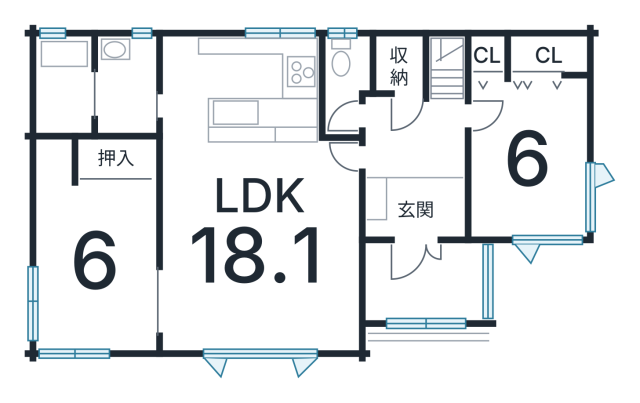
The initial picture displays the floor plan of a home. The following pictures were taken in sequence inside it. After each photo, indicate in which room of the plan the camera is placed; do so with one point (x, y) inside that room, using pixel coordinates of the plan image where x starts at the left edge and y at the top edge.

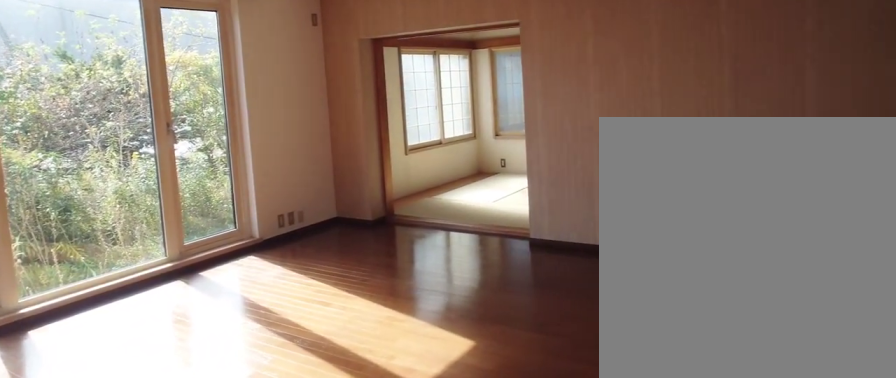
(253, 255)
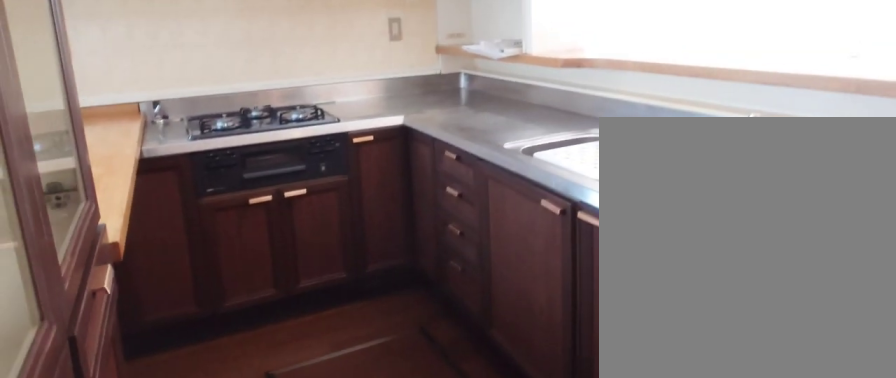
(237, 97)
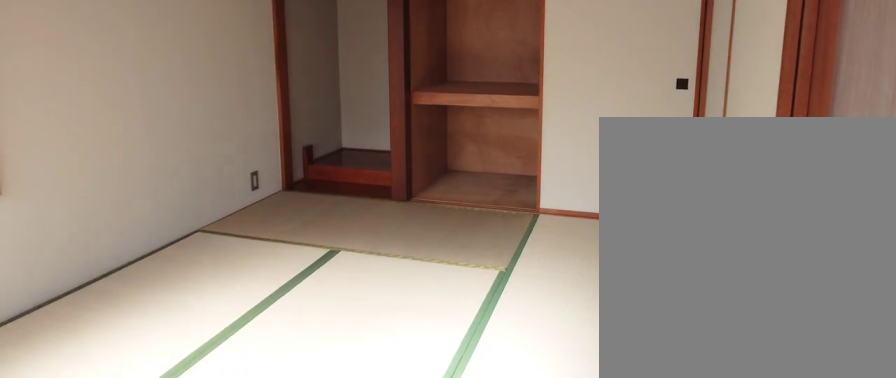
(88, 266)
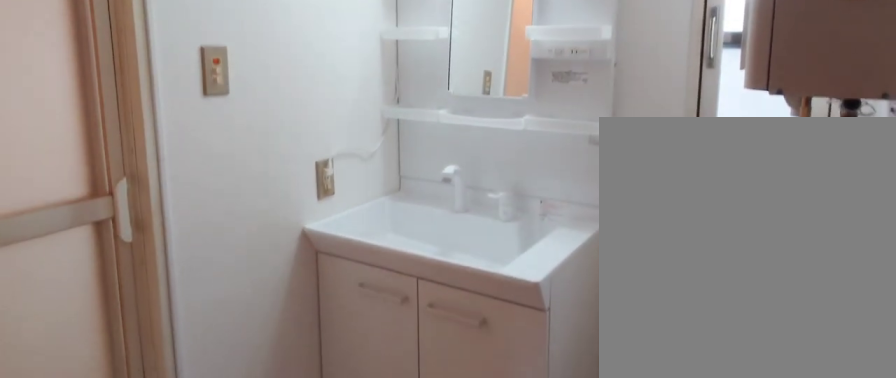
(121, 92)
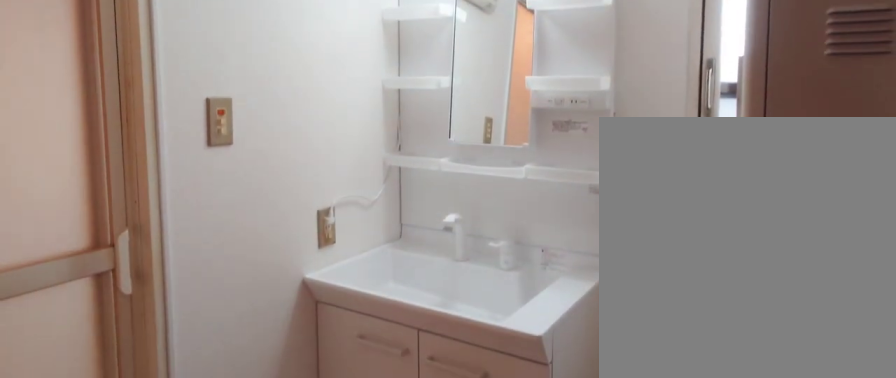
(121, 92)
